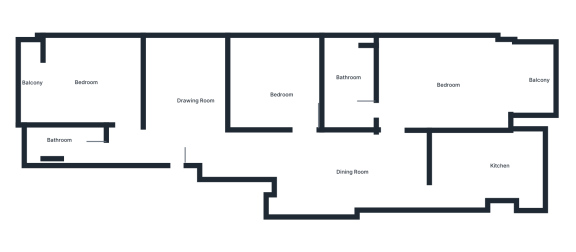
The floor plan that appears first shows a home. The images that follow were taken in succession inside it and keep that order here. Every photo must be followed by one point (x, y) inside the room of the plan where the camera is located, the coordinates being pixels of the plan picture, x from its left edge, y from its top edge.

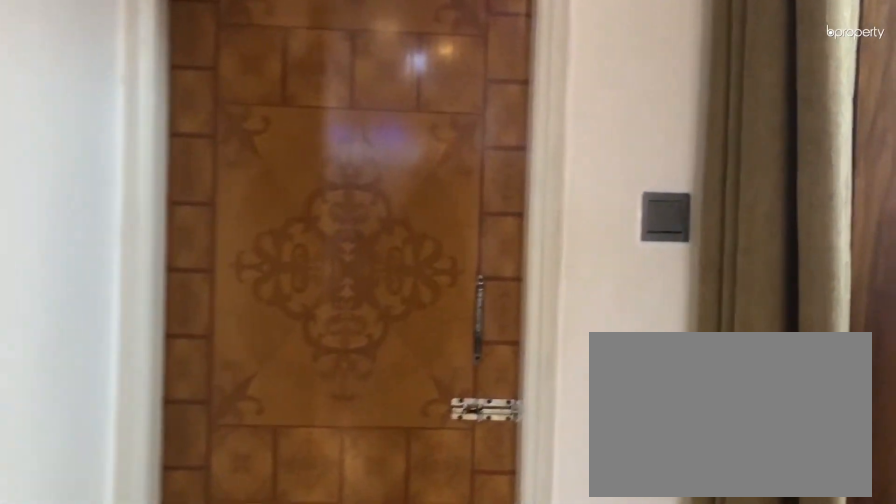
(127, 140)
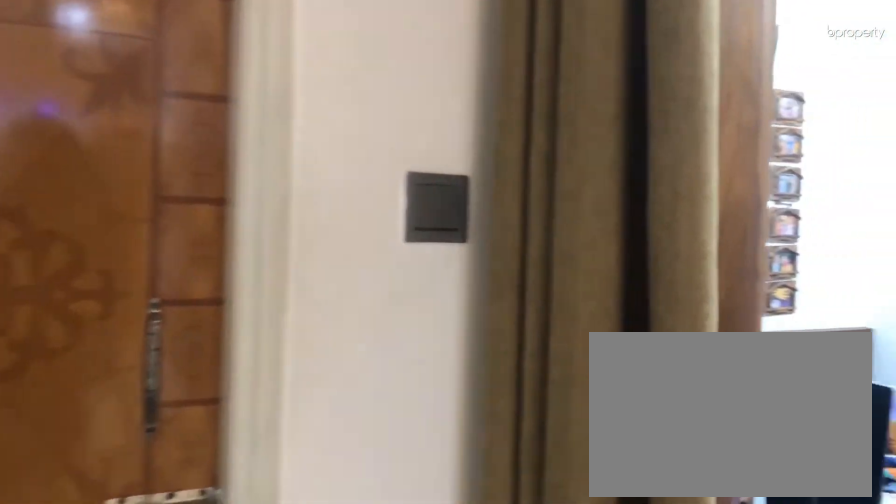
(127, 140)
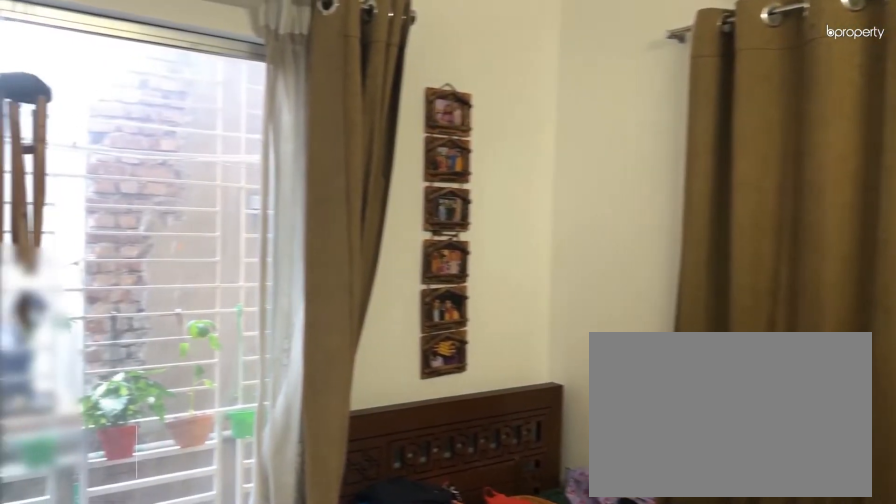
(81, 84)
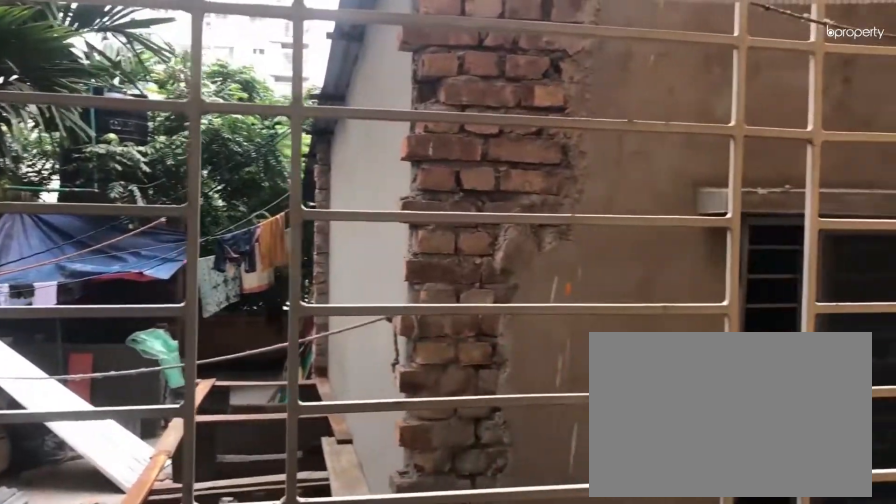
(29, 81)
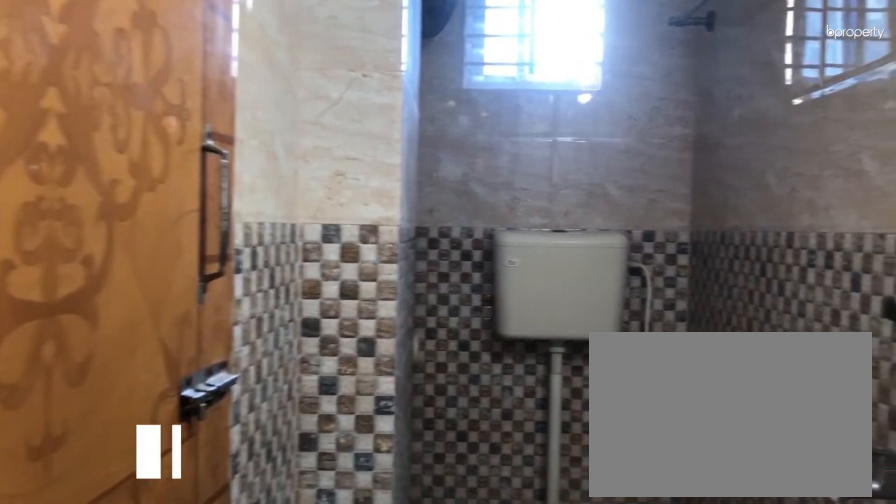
(68, 142)
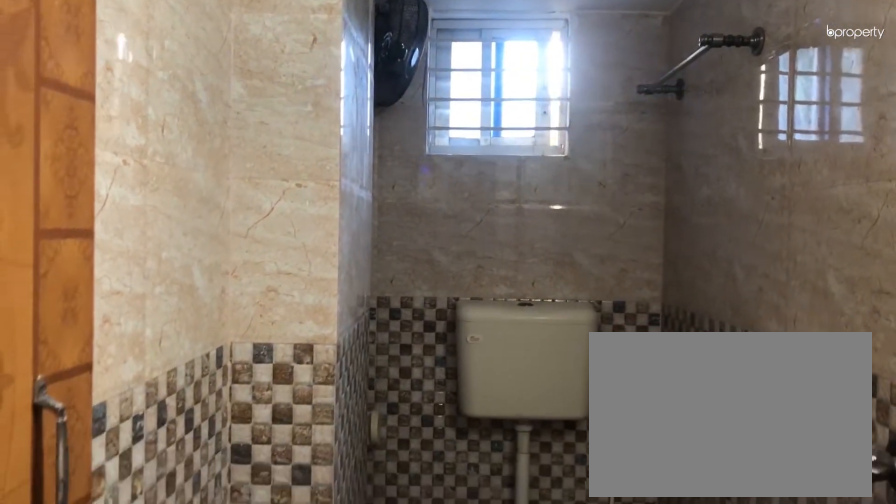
(69, 144)
